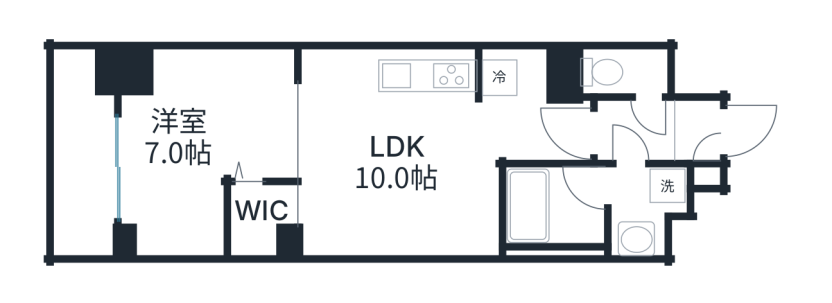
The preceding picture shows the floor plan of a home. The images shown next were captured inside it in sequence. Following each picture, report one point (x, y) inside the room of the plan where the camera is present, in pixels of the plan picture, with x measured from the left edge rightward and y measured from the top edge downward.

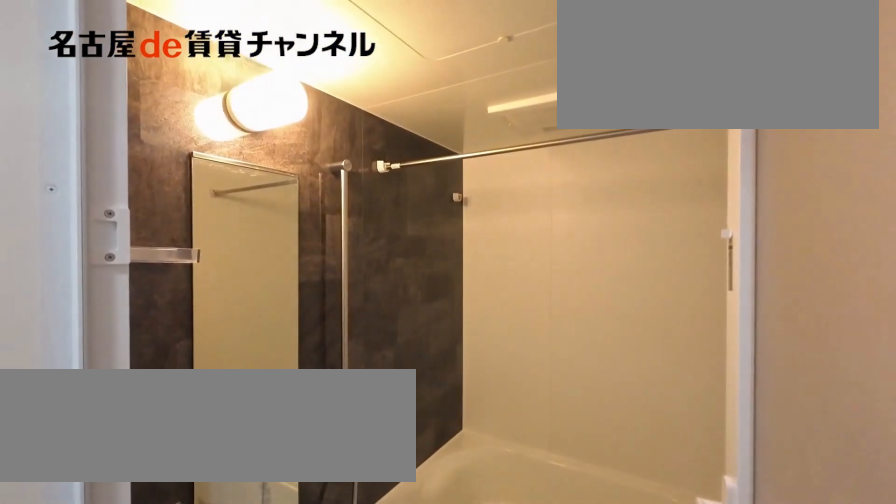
(591, 209)
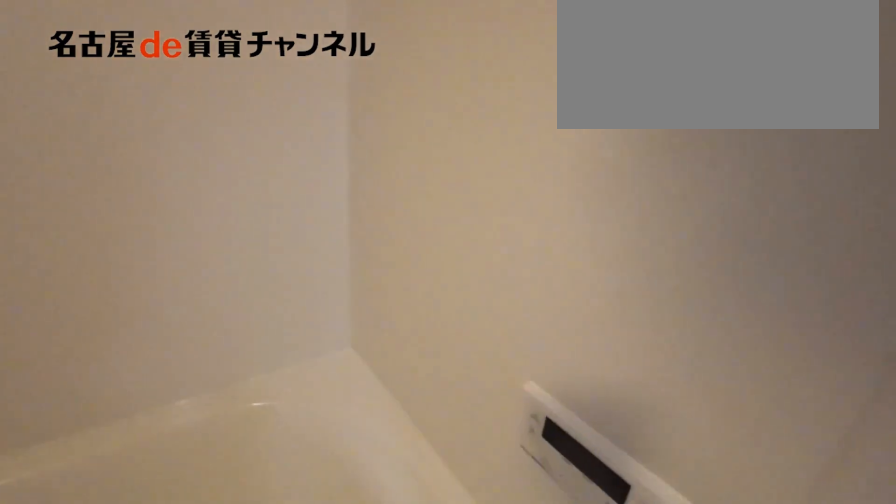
(591, 209)
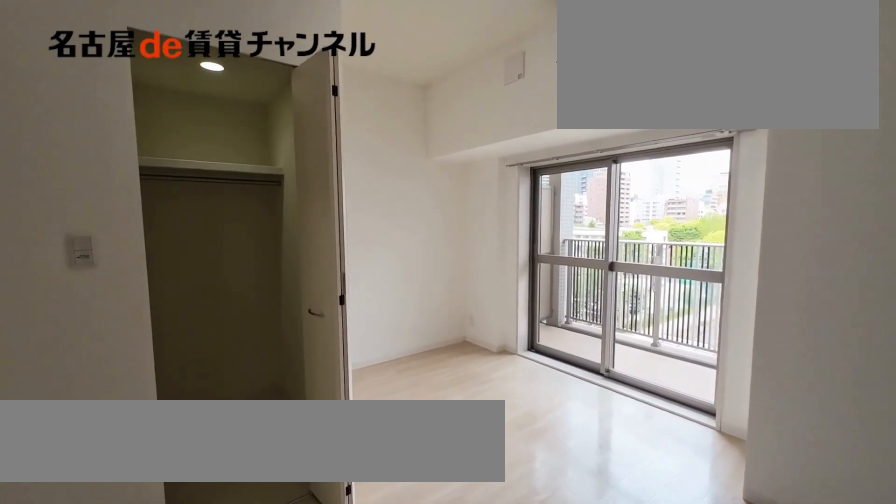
(206, 151)
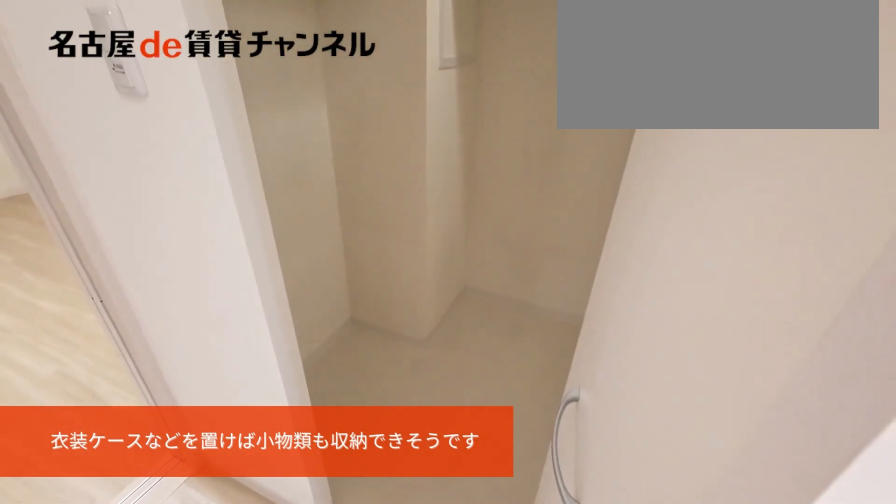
(206, 151)
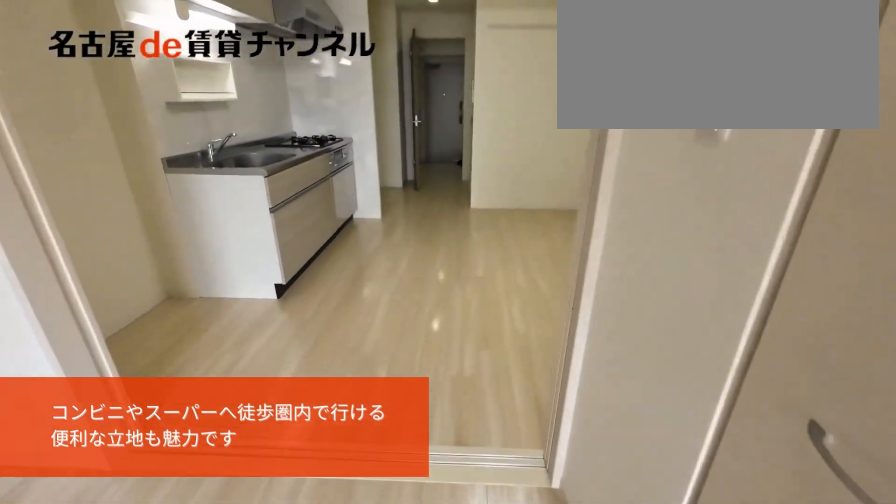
(206, 151)
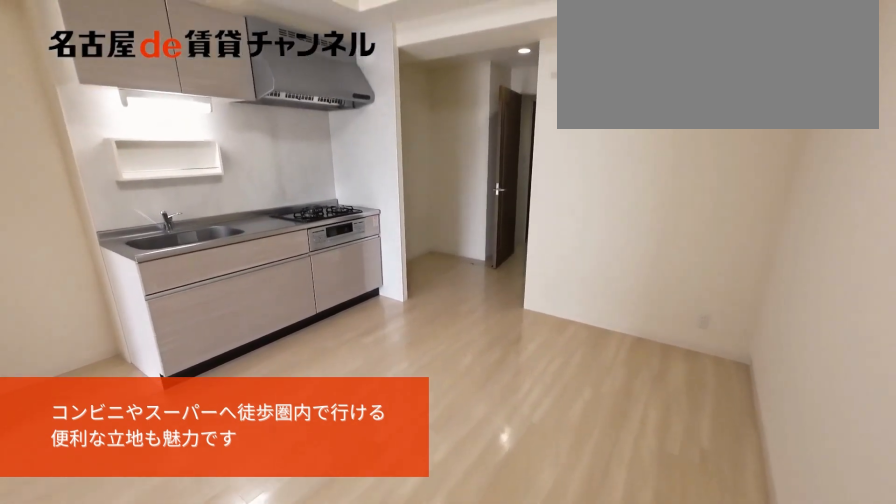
(399, 151)
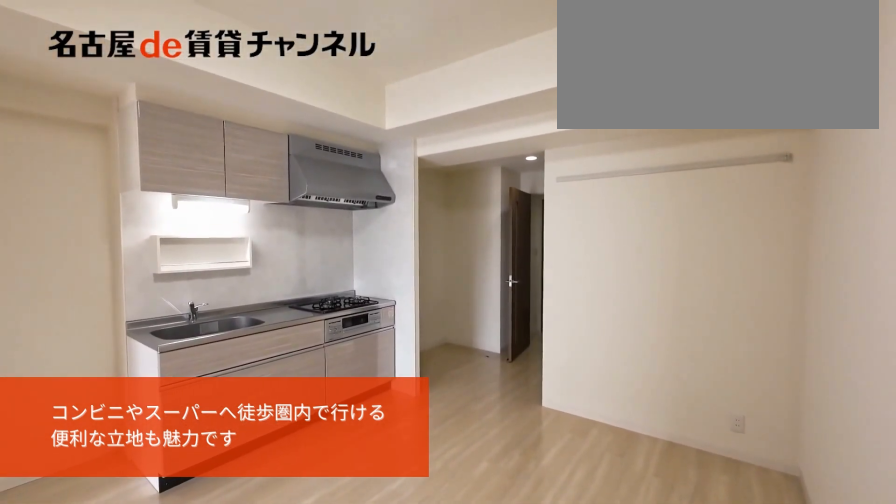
(399, 151)
